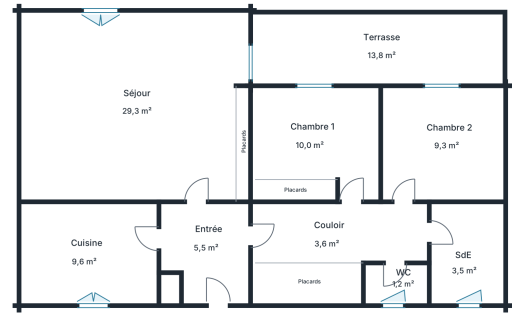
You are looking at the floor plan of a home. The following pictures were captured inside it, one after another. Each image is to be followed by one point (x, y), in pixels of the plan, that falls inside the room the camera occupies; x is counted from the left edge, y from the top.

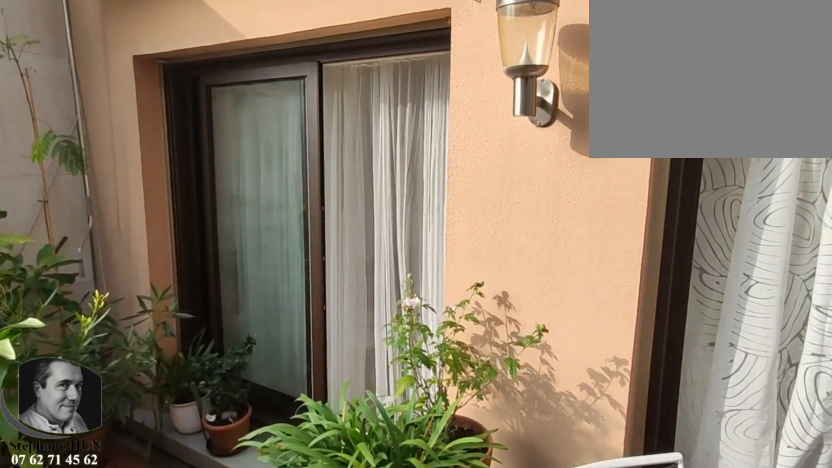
(380, 45)
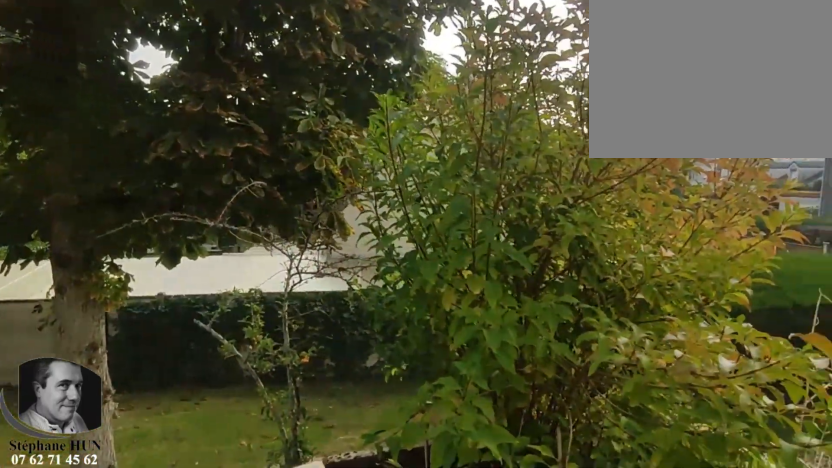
(380, 45)
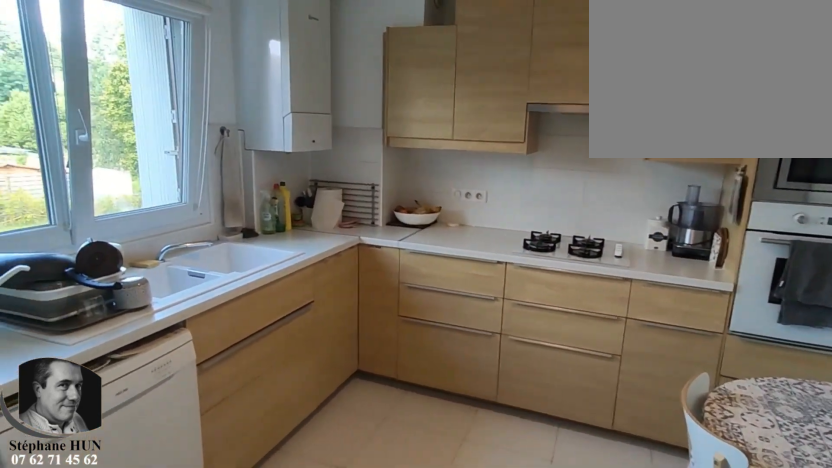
(88, 252)
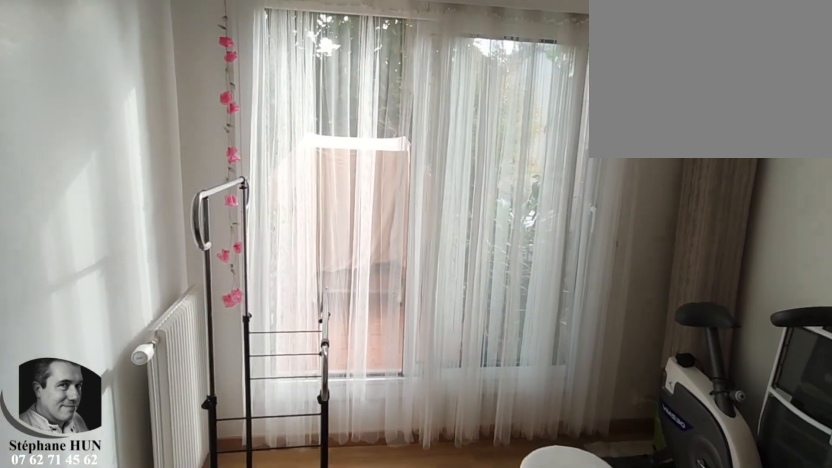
(443, 145)
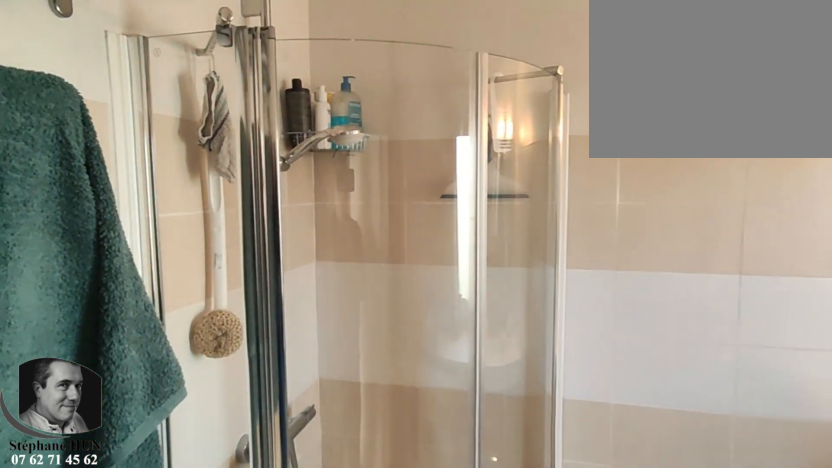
(465, 253)
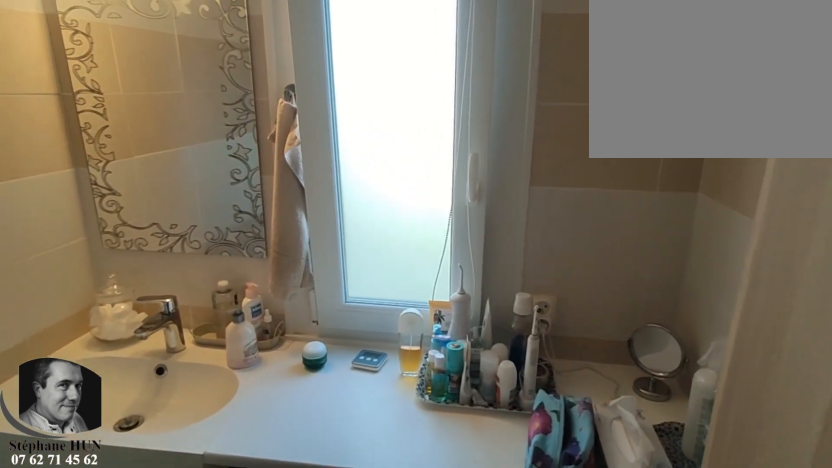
(465, 253)
